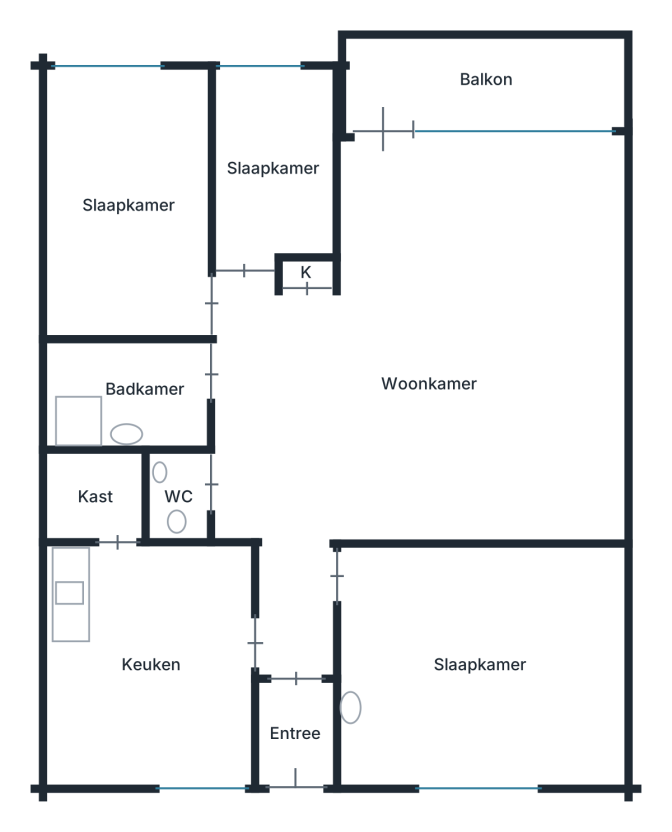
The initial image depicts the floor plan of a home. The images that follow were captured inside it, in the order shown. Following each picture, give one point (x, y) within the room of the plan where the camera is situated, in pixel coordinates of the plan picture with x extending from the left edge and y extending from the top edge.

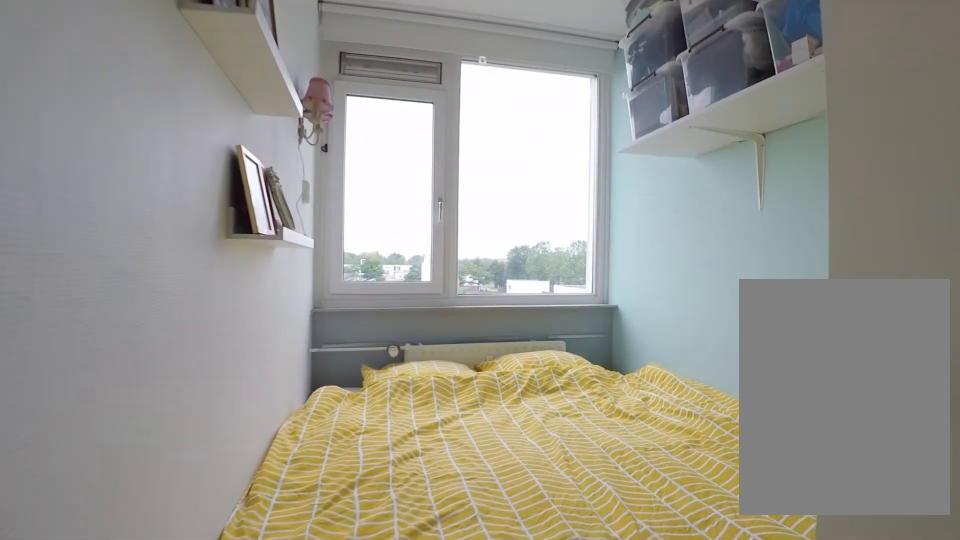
(273, 166)
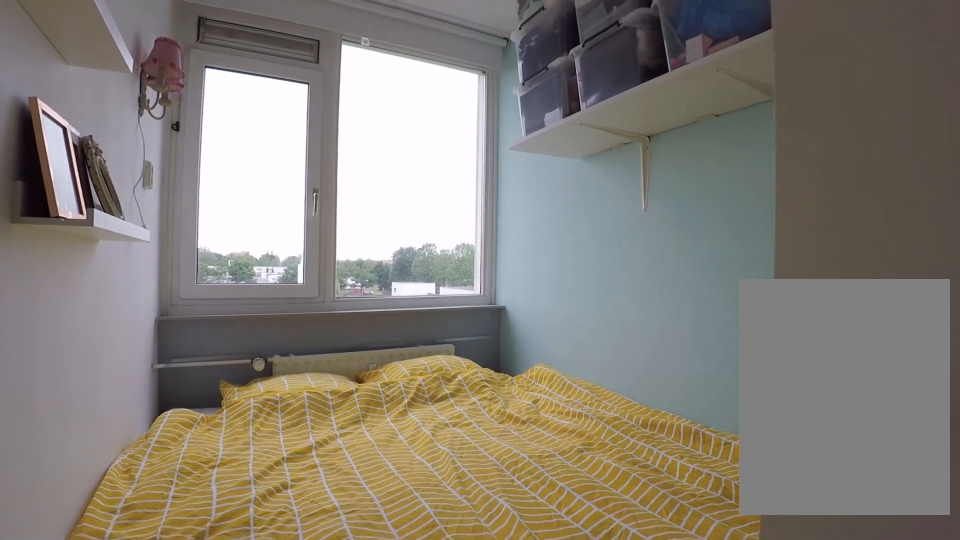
(273, 166)
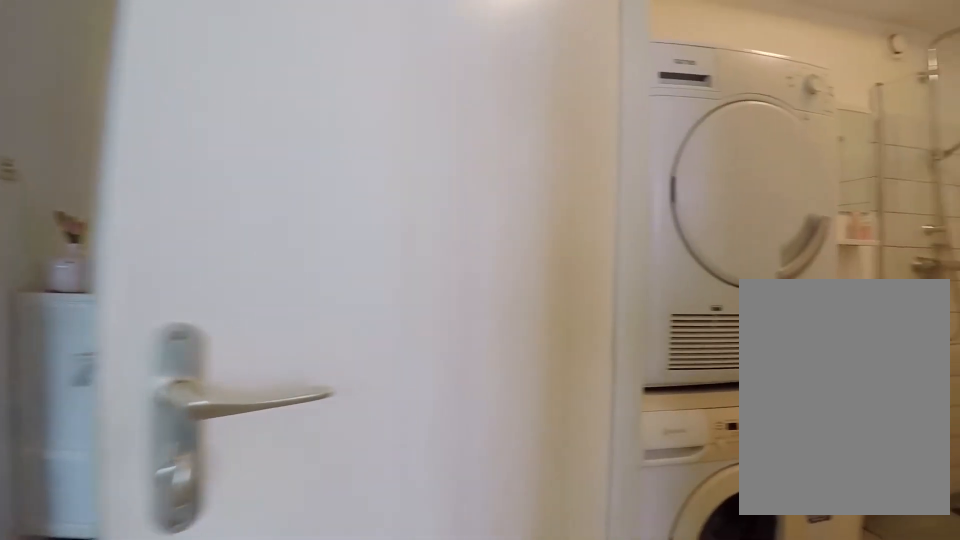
(278, 459)
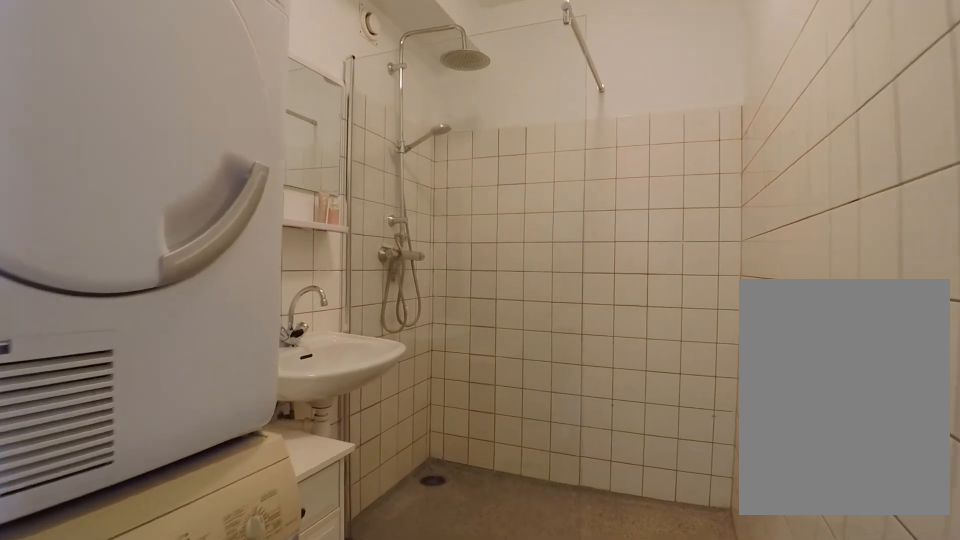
(129, 394)
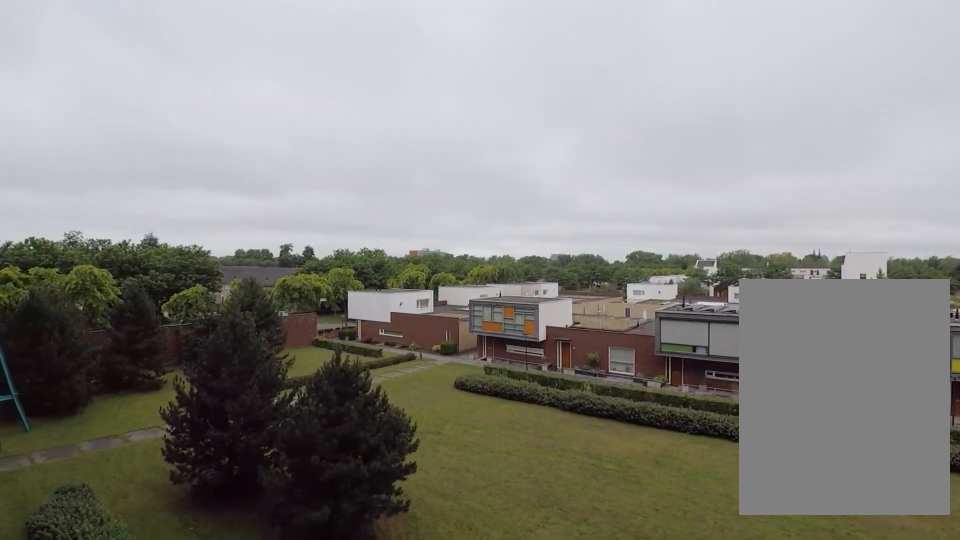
(483, 82)
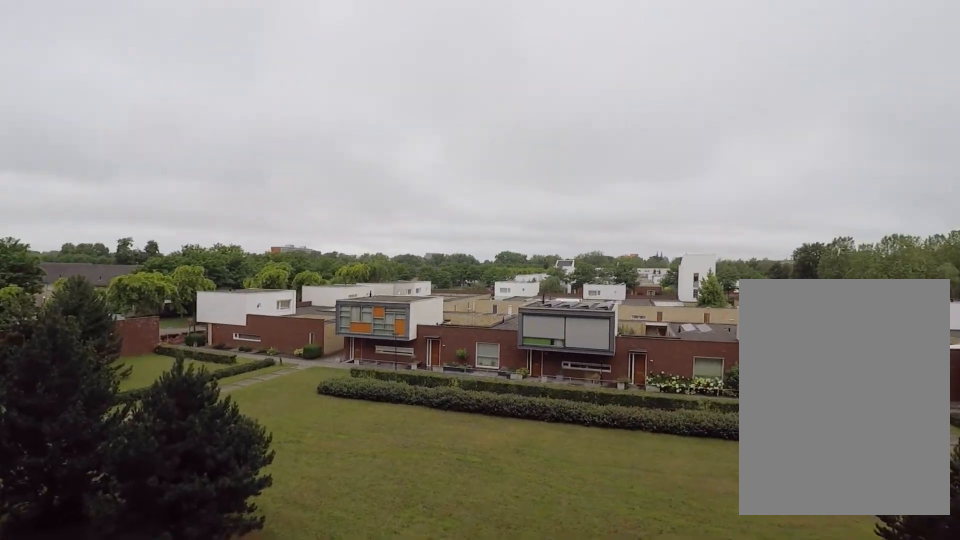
(483, 82)
